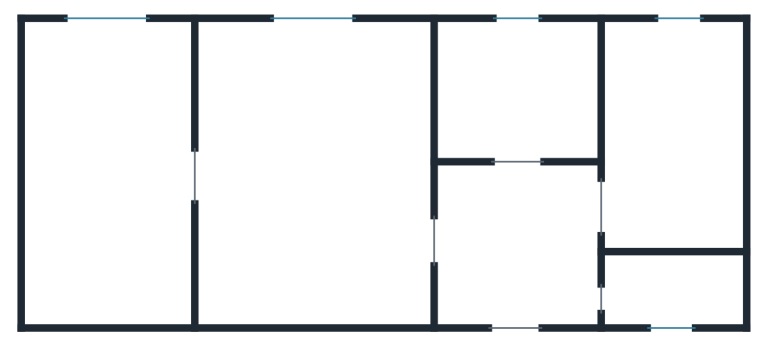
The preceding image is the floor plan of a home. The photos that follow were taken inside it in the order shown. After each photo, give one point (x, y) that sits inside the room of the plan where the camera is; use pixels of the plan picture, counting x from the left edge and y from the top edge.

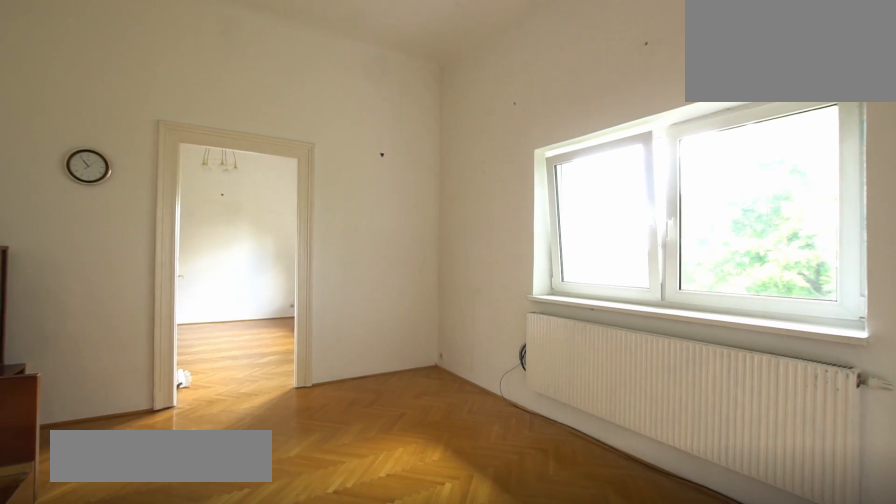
(329, 181)
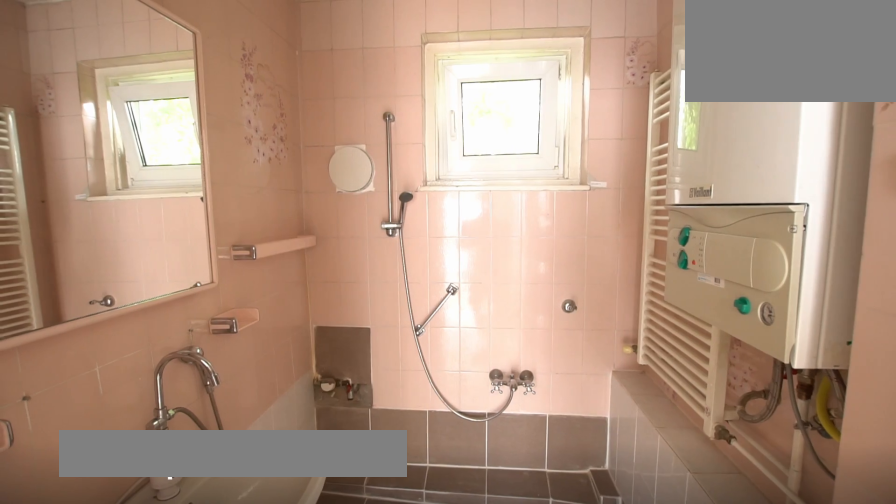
(519, 93)
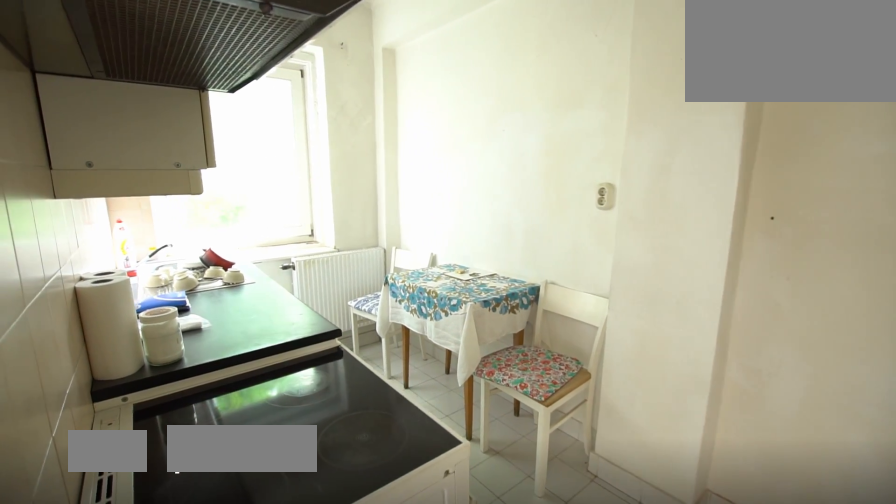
(666, 126)
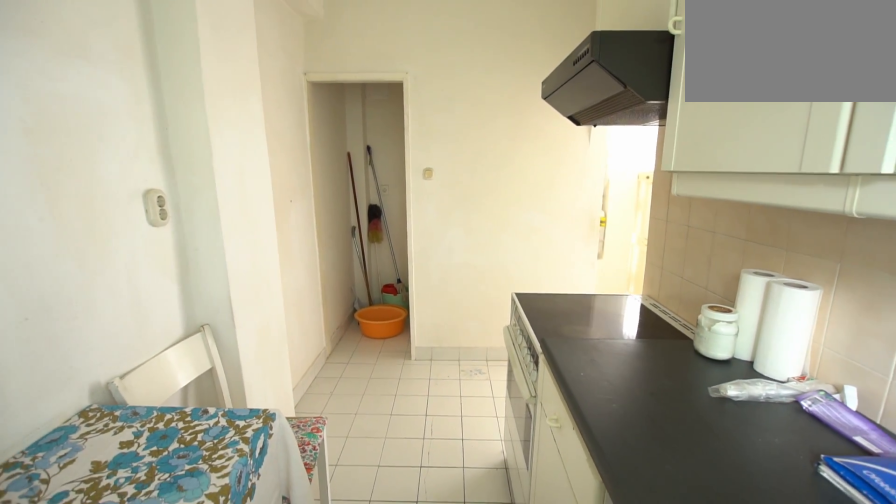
(667, 126)
